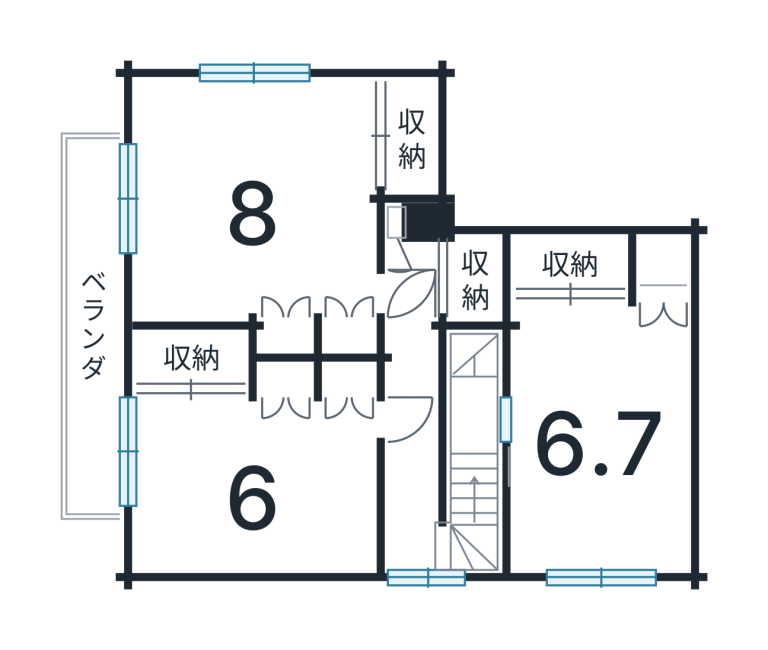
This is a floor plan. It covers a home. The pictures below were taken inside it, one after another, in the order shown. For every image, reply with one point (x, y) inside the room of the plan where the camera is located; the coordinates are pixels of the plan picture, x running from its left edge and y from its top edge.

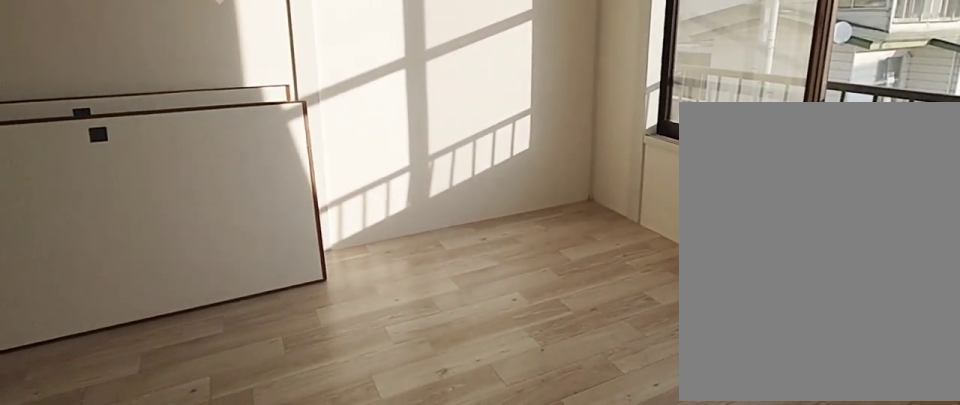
(607, 409)
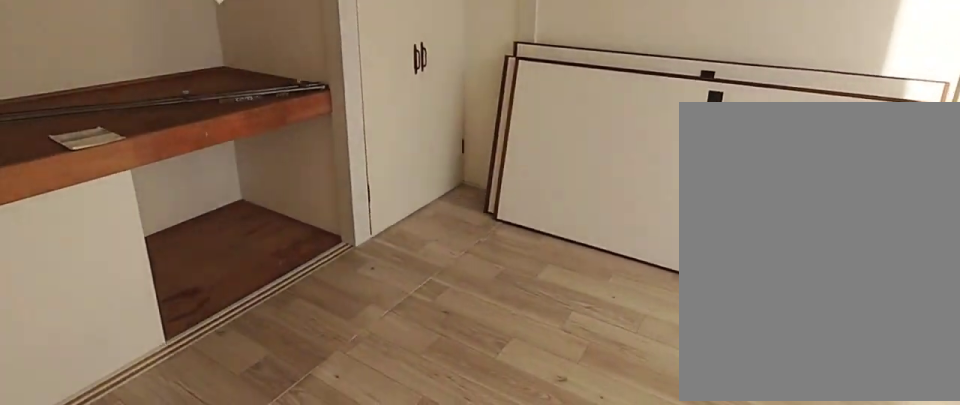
(607, 409)
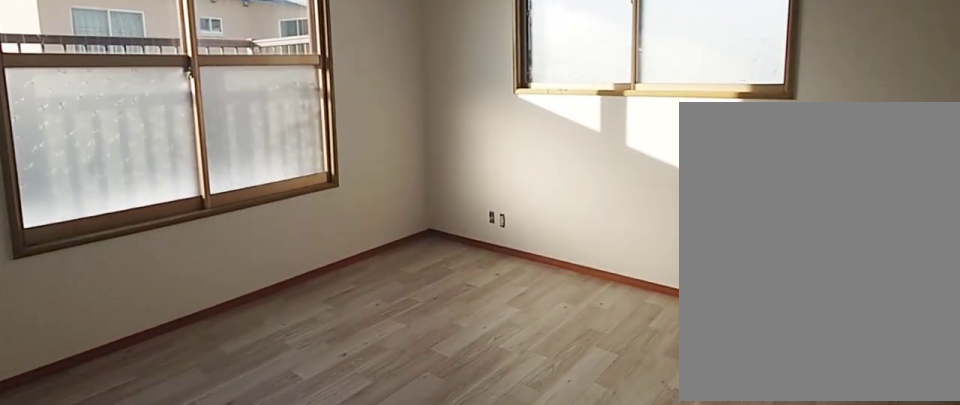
(253, 184)
